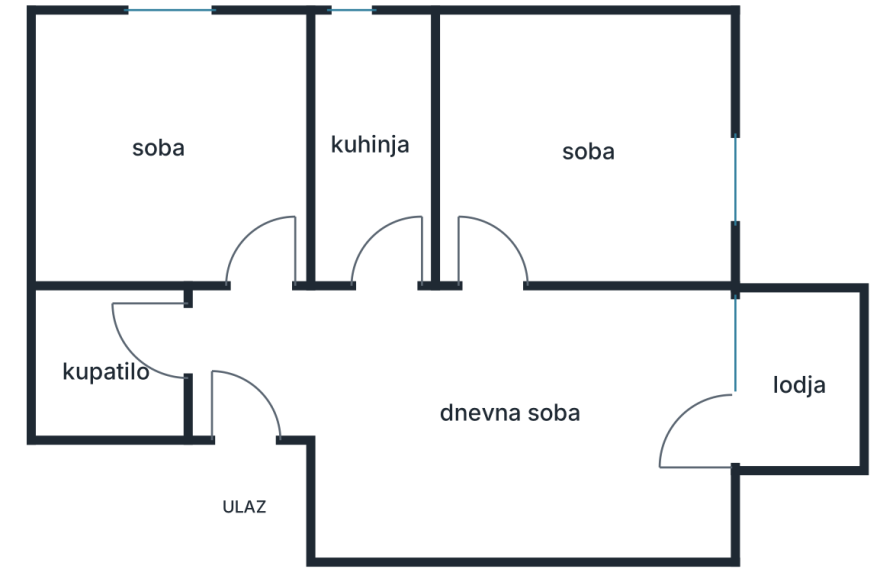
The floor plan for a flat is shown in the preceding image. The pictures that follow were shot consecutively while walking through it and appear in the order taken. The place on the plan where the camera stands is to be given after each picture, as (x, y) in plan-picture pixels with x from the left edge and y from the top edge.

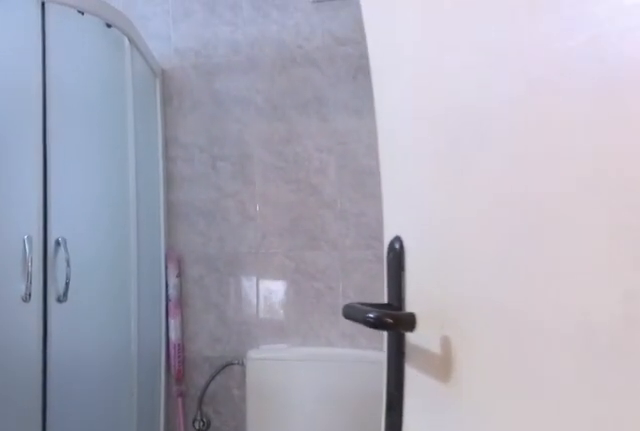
(218, 321)
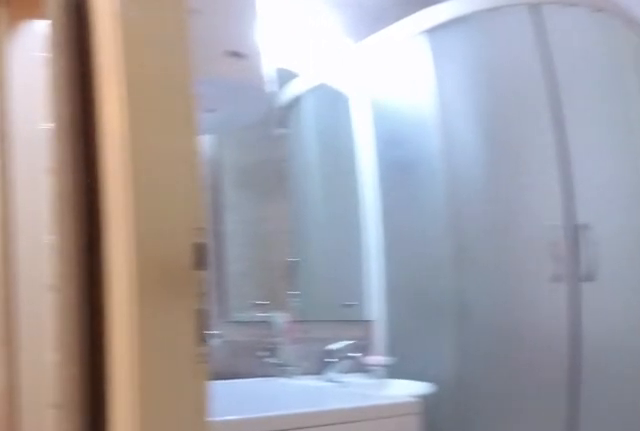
(231, 306)
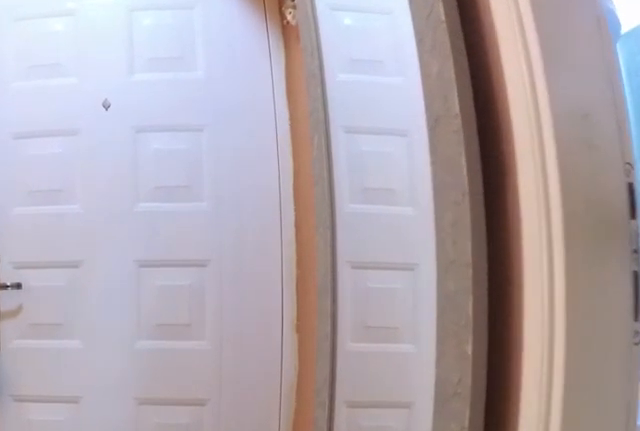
(224, 306)
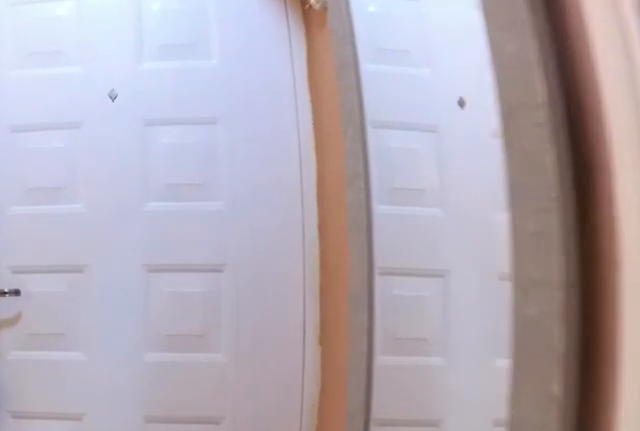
(223, 318)
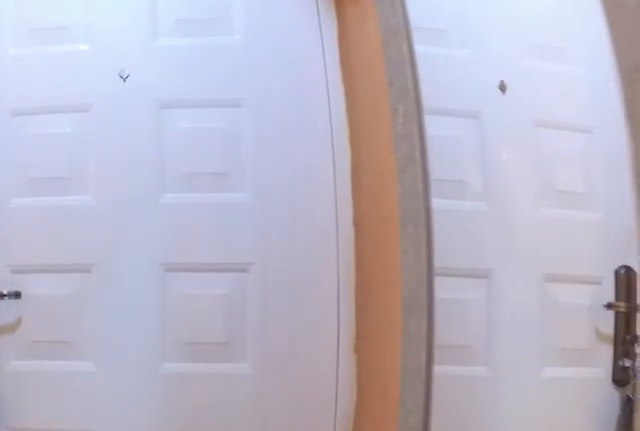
(224, 329)
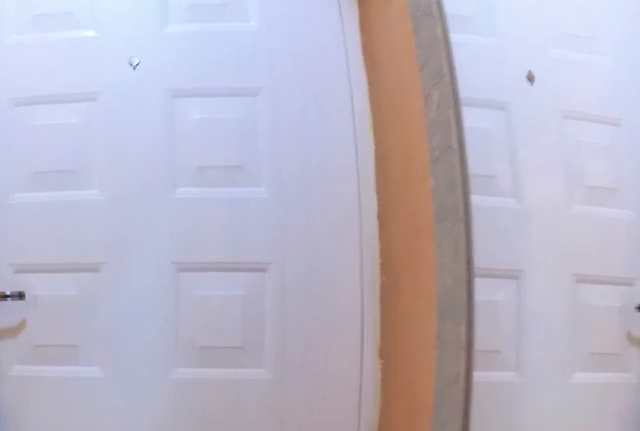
(223, 340)
